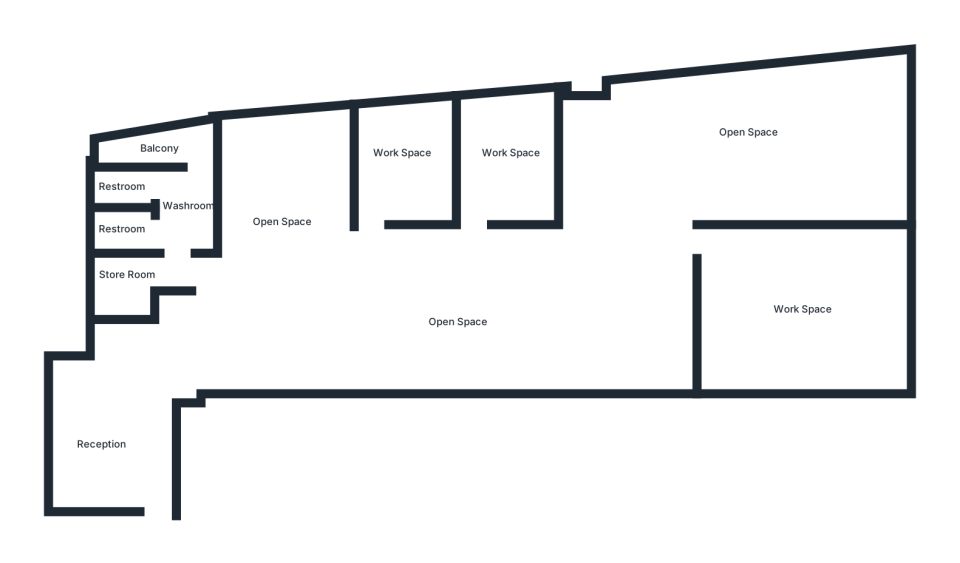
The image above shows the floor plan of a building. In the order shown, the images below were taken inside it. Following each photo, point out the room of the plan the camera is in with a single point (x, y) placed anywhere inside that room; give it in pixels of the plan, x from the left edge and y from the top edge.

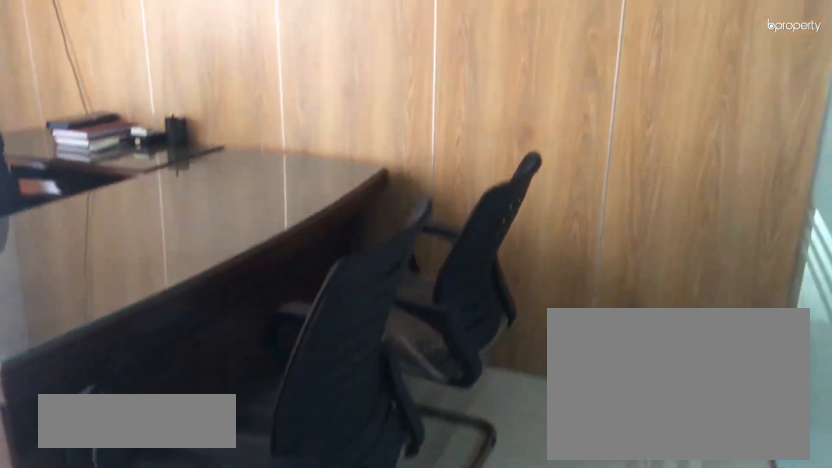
(387, 167)
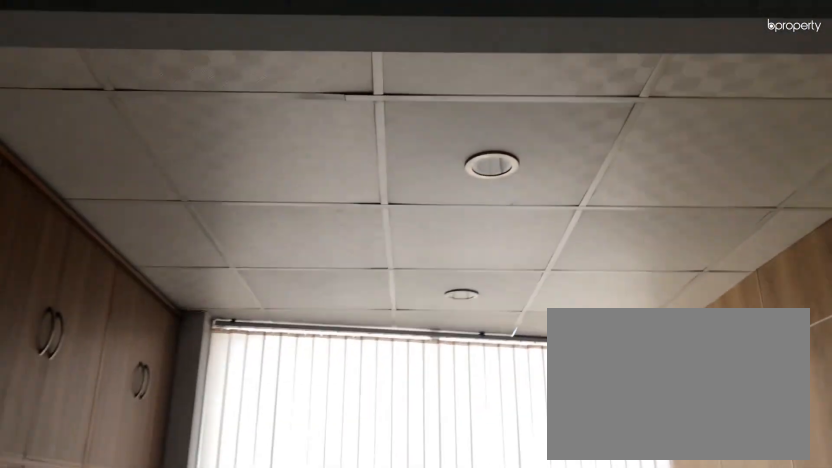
(292, 230)
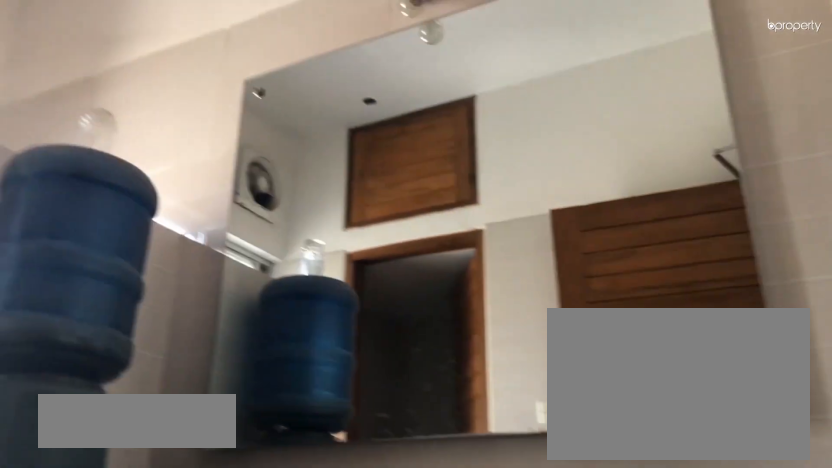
(186, 228)
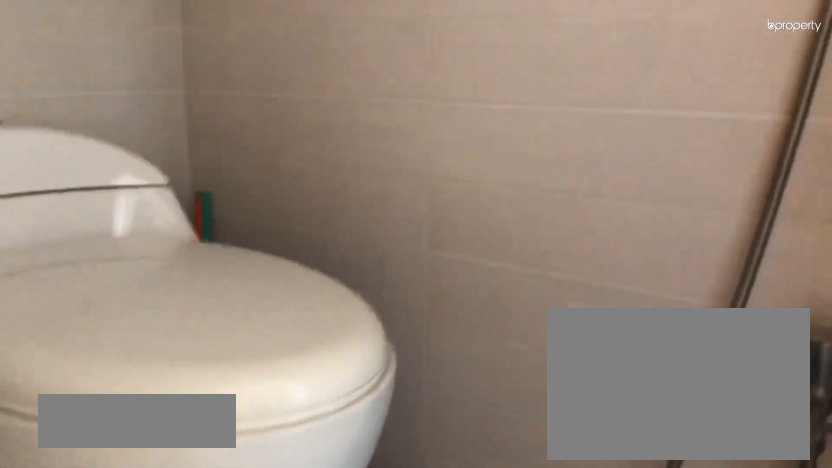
(120, 233)
